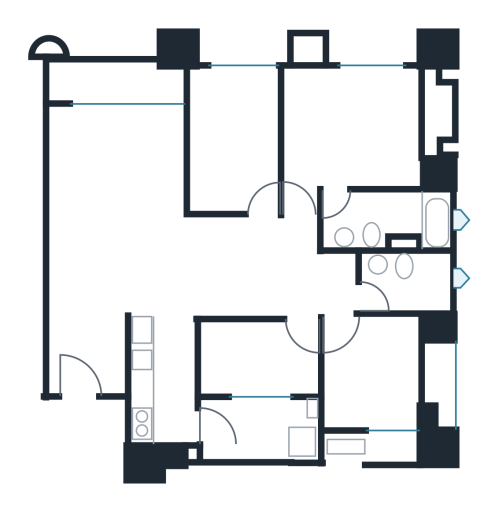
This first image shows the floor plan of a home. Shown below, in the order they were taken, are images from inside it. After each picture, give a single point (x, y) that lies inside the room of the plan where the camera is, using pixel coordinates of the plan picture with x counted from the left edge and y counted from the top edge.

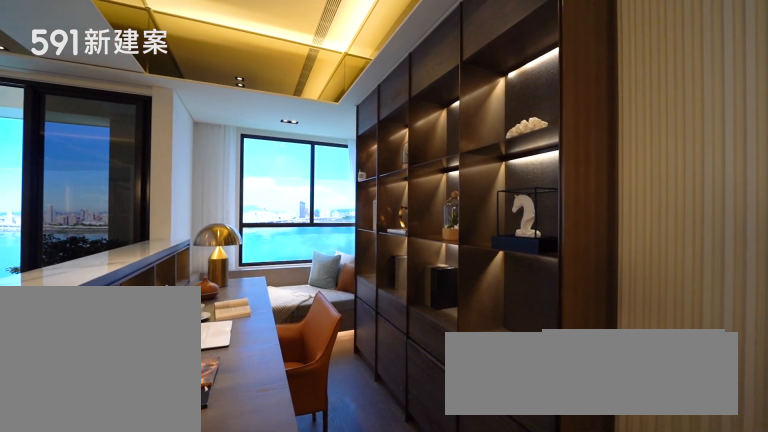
(234, 135)
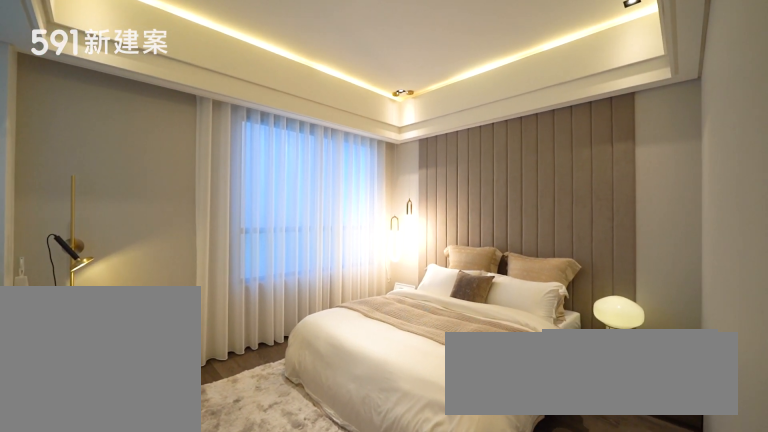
(353, 130)
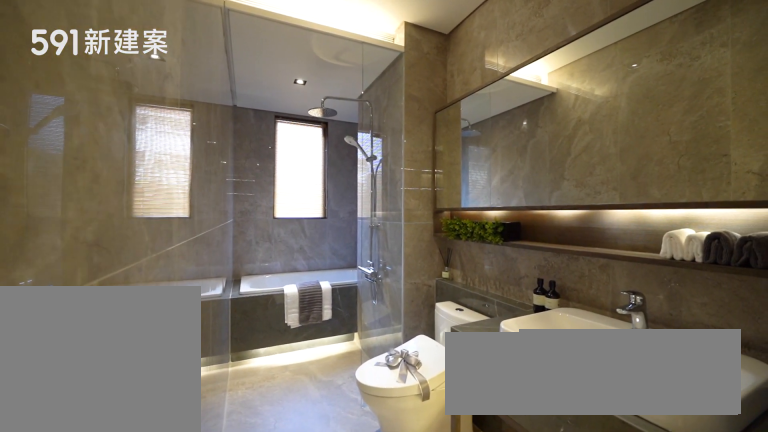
(395, 219)
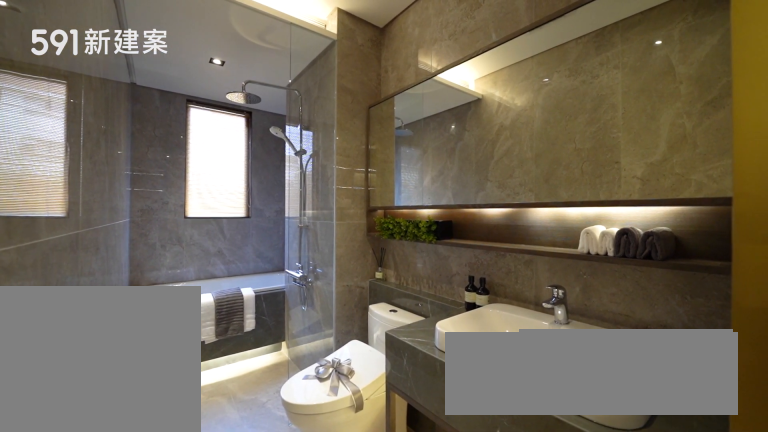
(395, 219)
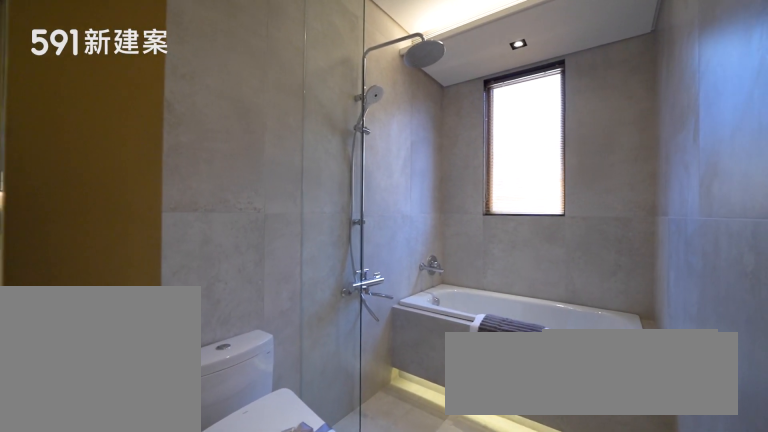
(411, 280)
